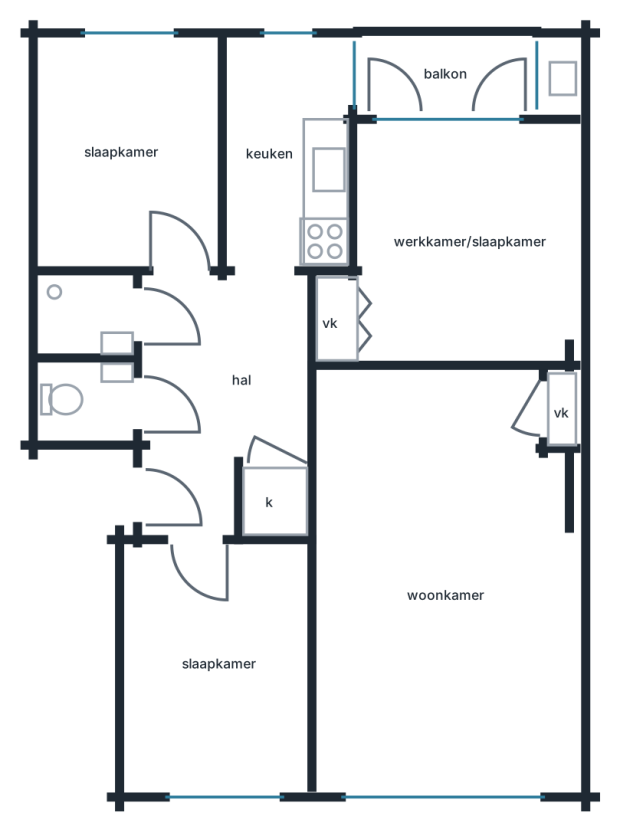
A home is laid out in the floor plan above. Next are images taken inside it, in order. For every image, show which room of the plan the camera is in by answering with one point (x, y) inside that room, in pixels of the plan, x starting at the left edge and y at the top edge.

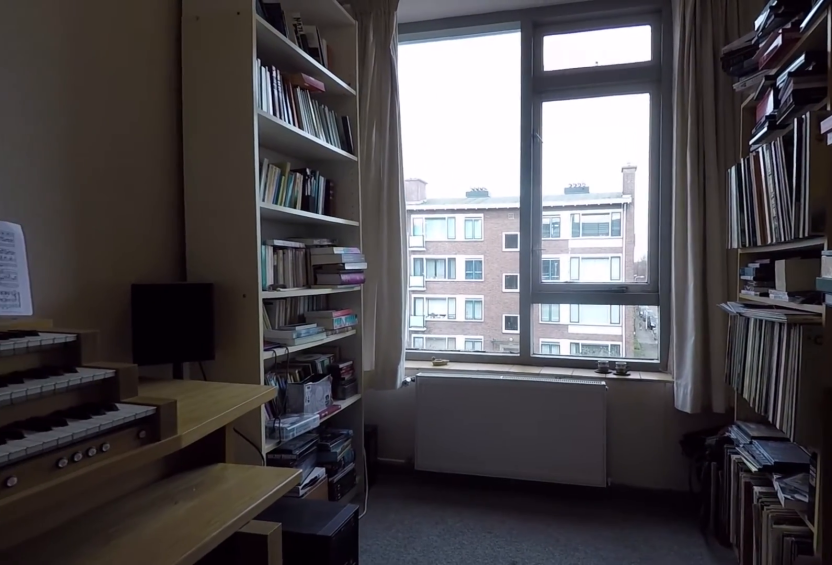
(217, 667)
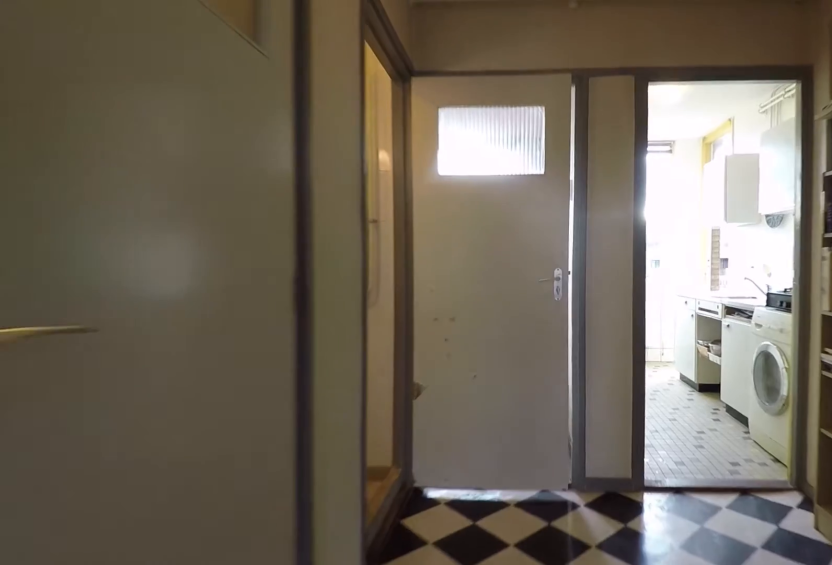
(216, 391)
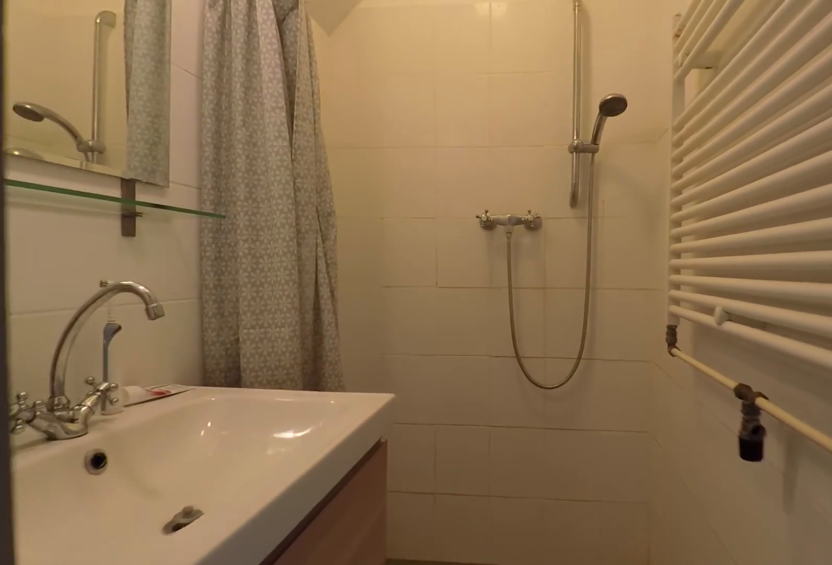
(91, 313)
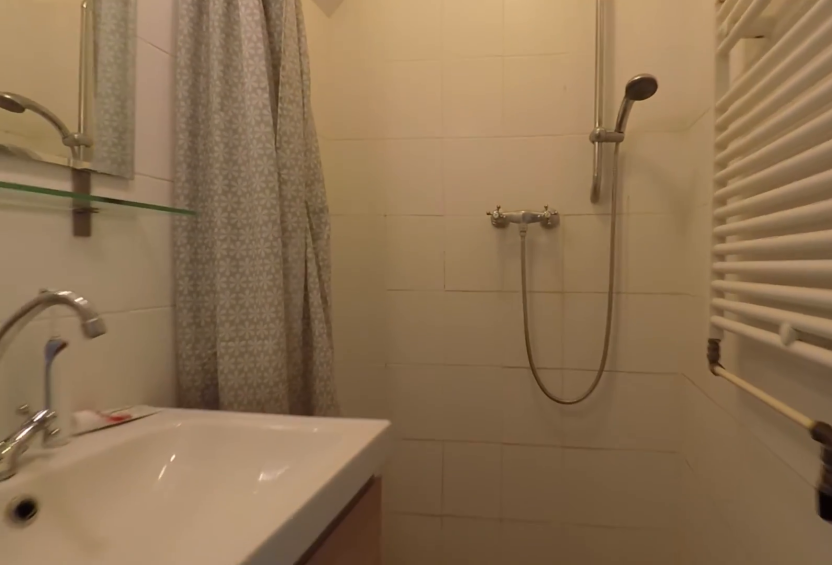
(91, 313)
